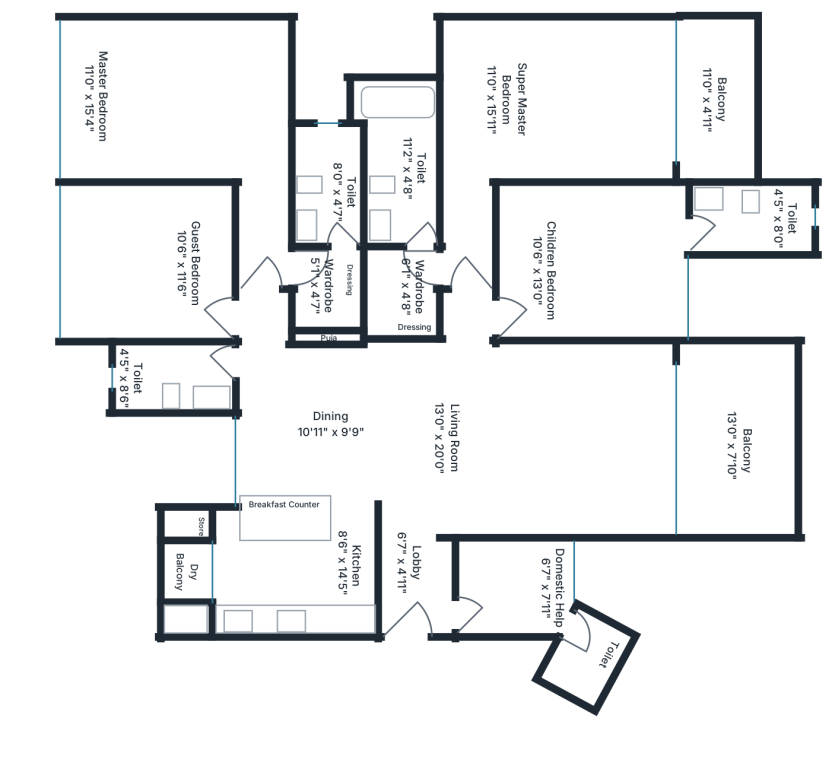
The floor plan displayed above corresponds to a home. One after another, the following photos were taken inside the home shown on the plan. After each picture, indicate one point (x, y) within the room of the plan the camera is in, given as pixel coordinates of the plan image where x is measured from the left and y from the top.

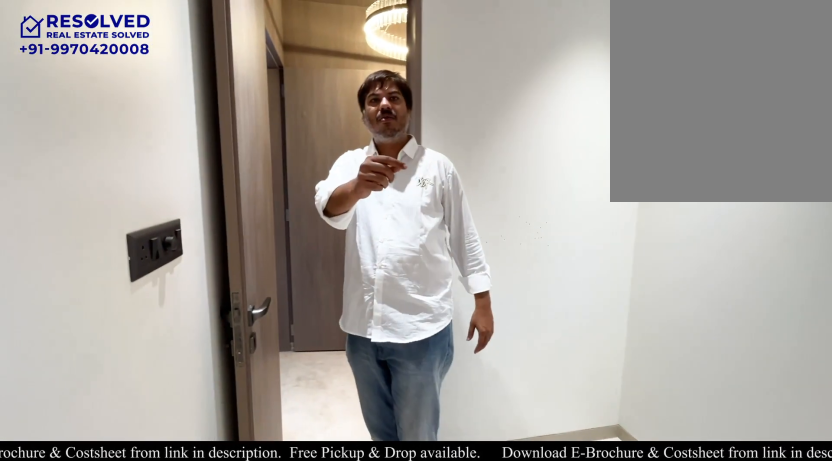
(516, 587)
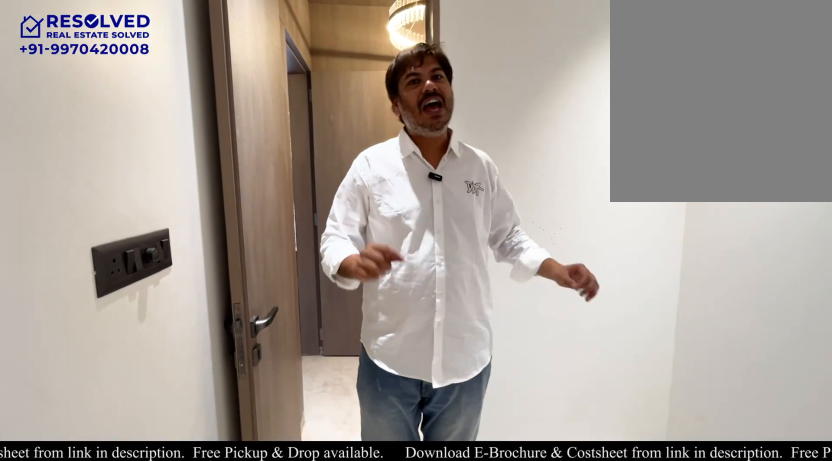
(516, 587)
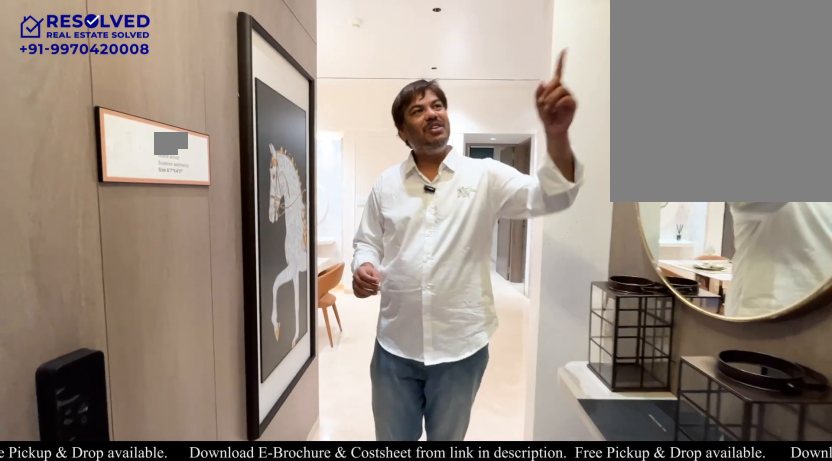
(418, 586)
